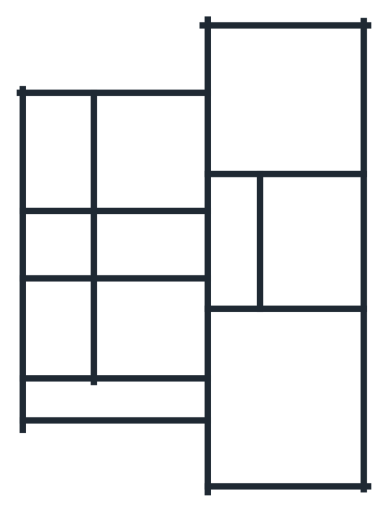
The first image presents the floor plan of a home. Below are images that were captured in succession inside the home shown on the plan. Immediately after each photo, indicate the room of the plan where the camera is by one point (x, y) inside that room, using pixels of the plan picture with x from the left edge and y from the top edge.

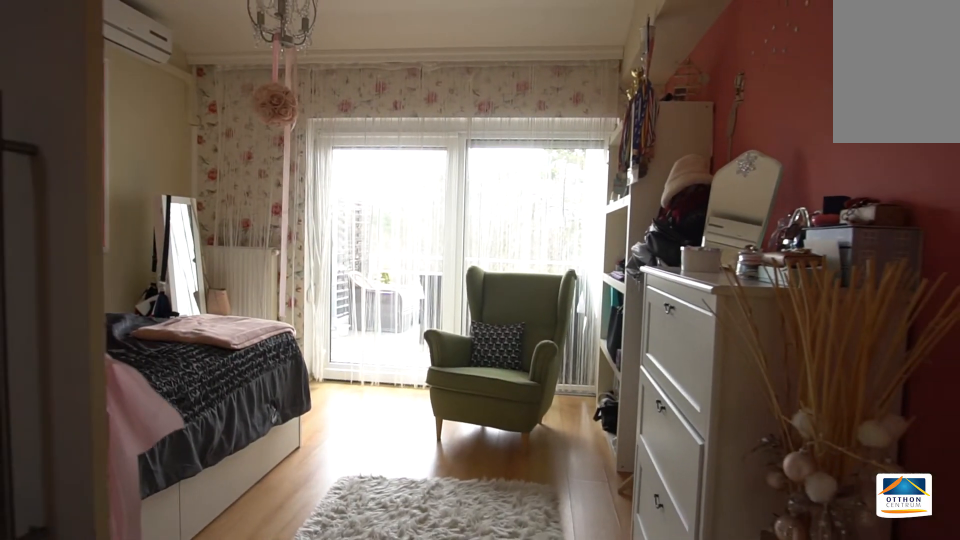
(151, 144)
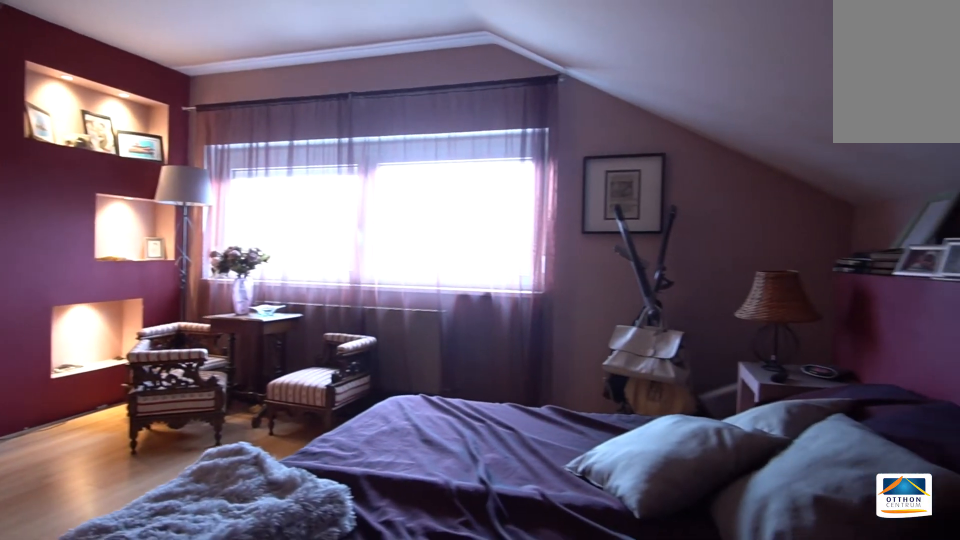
(291, 103)
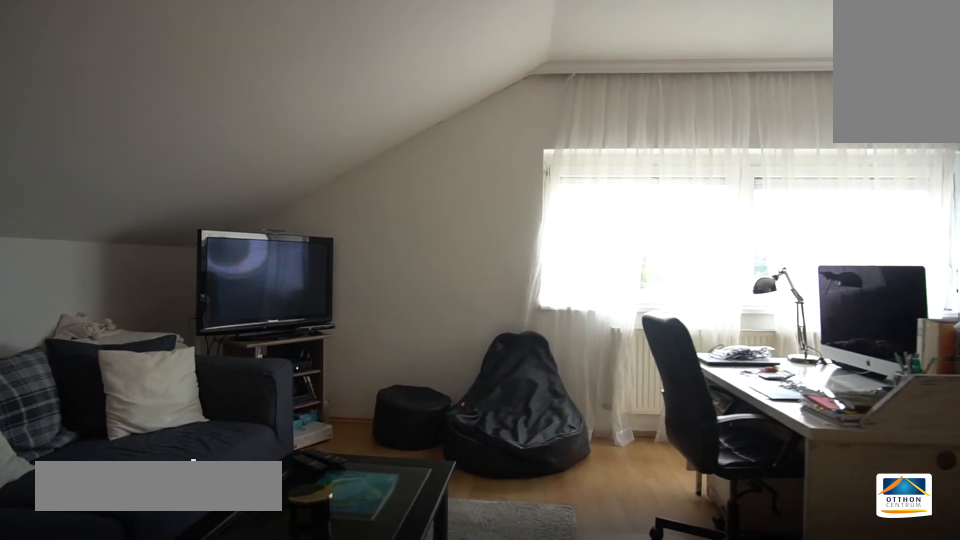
(291, 405)
